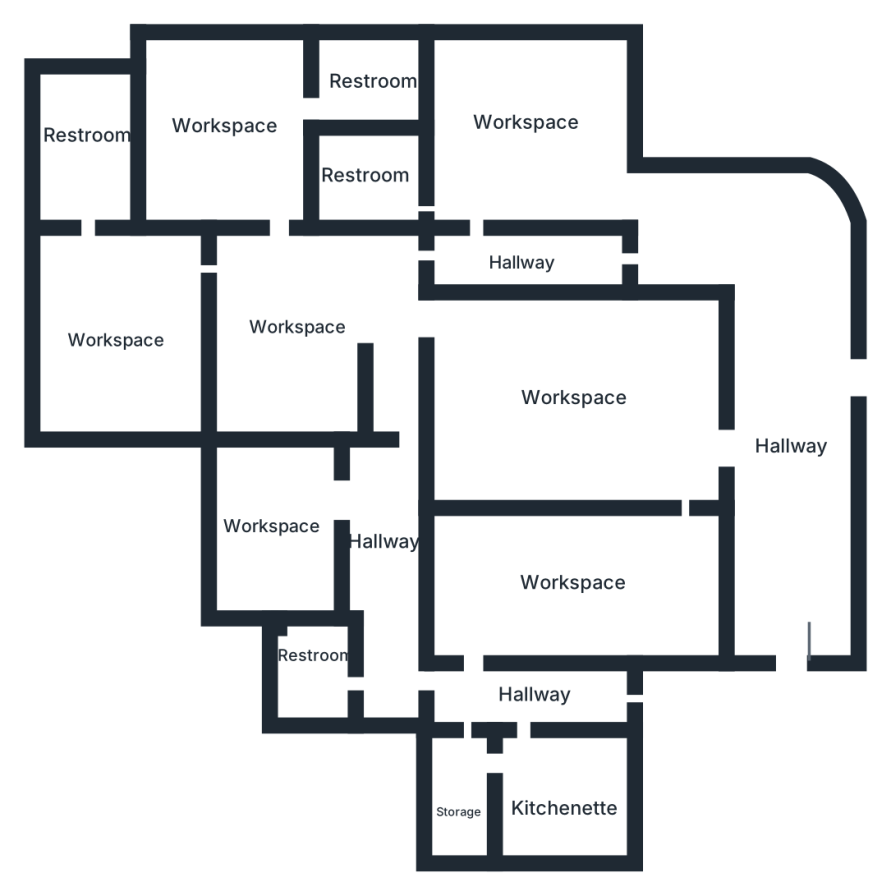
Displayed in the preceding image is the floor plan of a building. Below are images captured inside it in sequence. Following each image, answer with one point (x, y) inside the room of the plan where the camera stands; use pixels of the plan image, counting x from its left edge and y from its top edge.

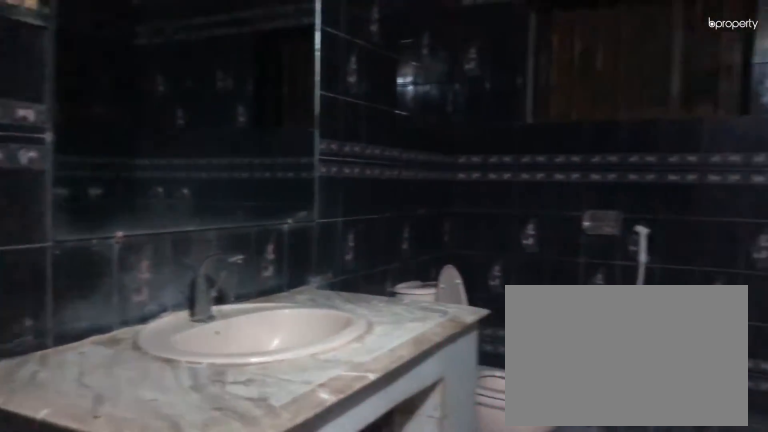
(83, 142)
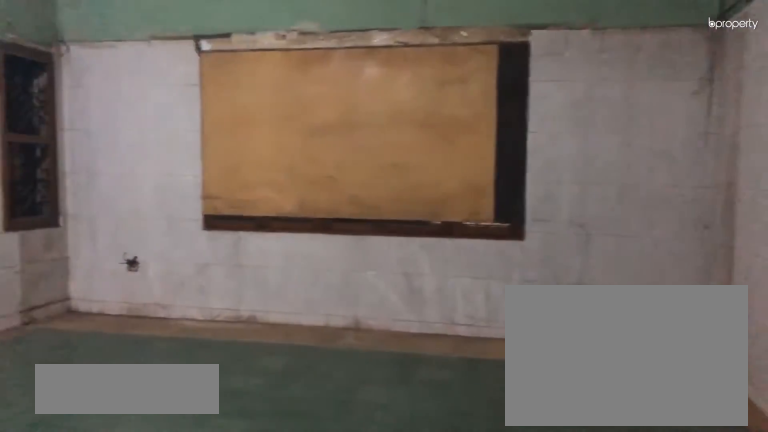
(231, 133)
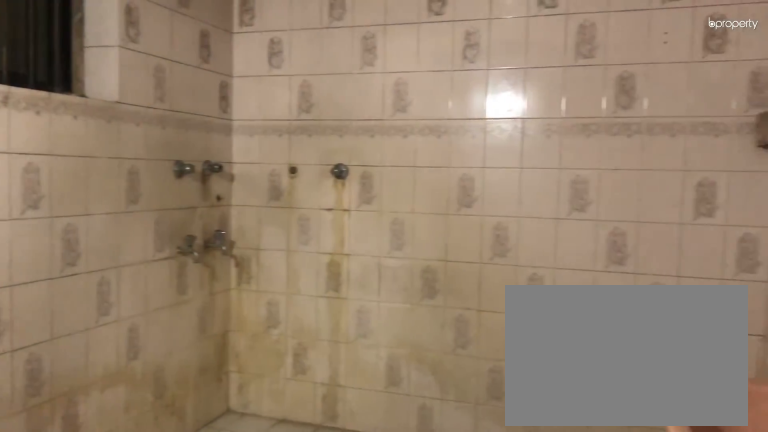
(372, 78)
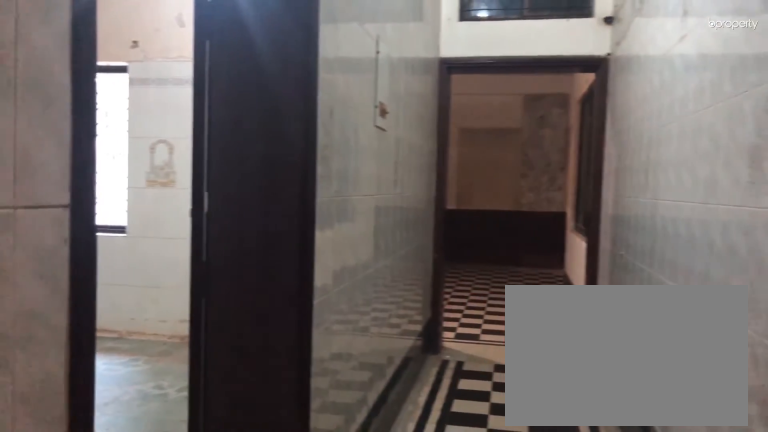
(510, 260)
